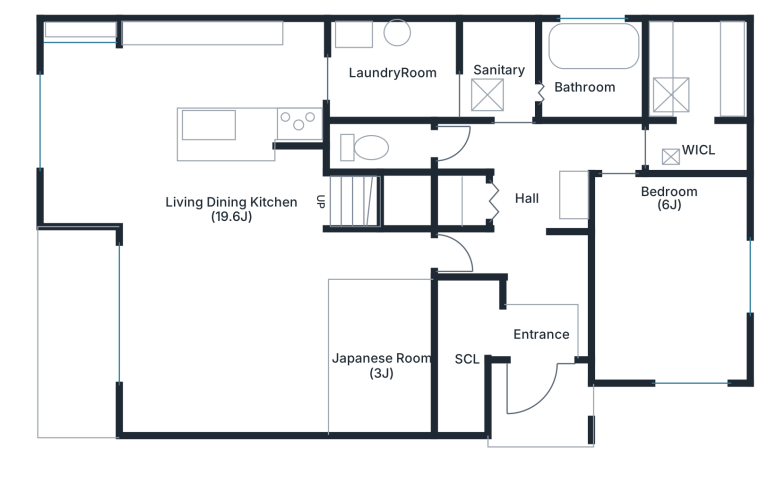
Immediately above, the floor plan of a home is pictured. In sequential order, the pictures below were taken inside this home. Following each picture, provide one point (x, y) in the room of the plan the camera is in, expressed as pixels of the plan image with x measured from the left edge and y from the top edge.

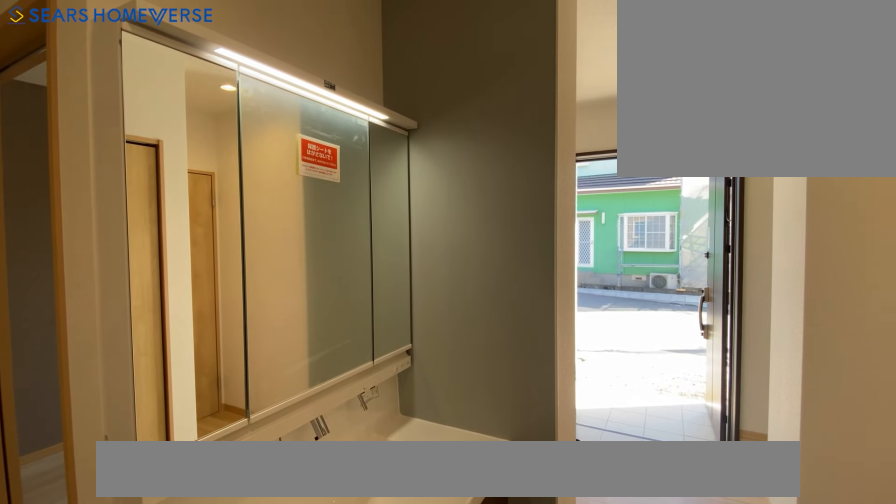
(526, 205)
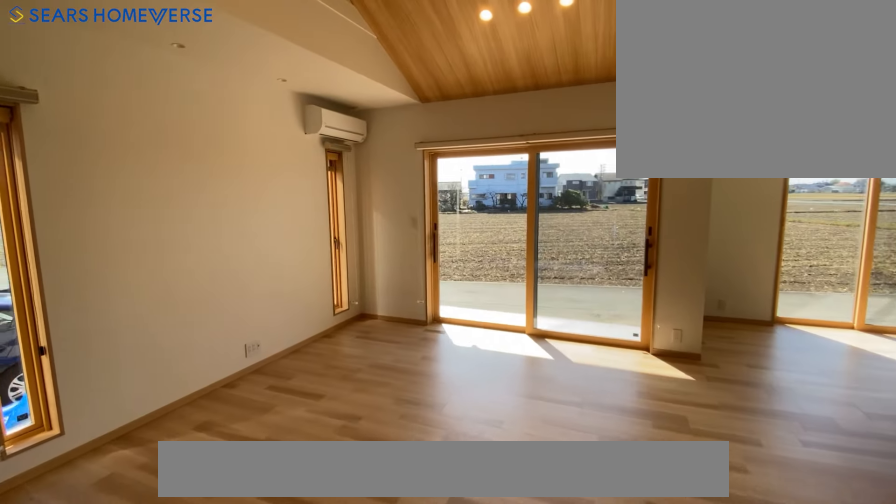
(208, 321)
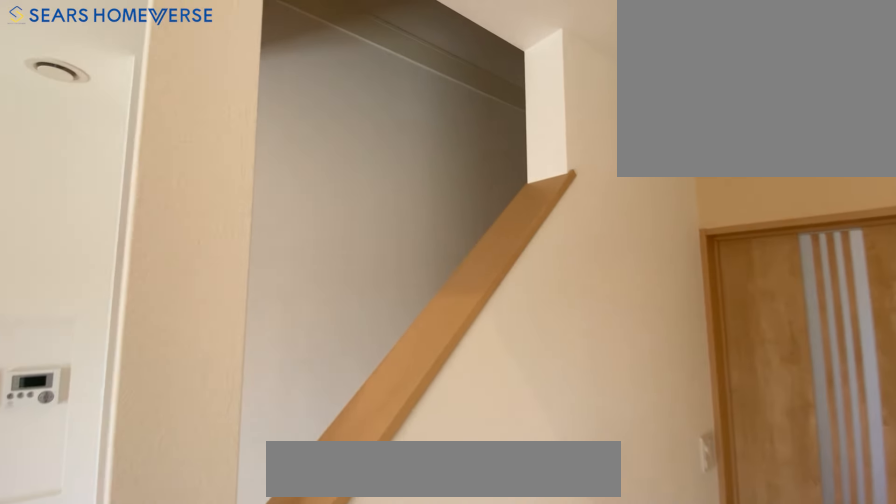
(208, 321)
